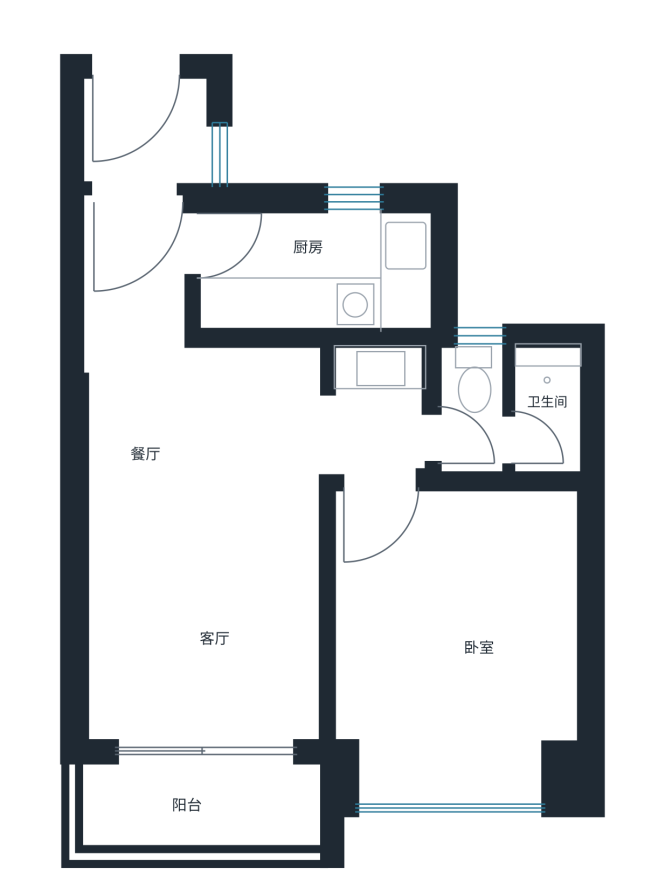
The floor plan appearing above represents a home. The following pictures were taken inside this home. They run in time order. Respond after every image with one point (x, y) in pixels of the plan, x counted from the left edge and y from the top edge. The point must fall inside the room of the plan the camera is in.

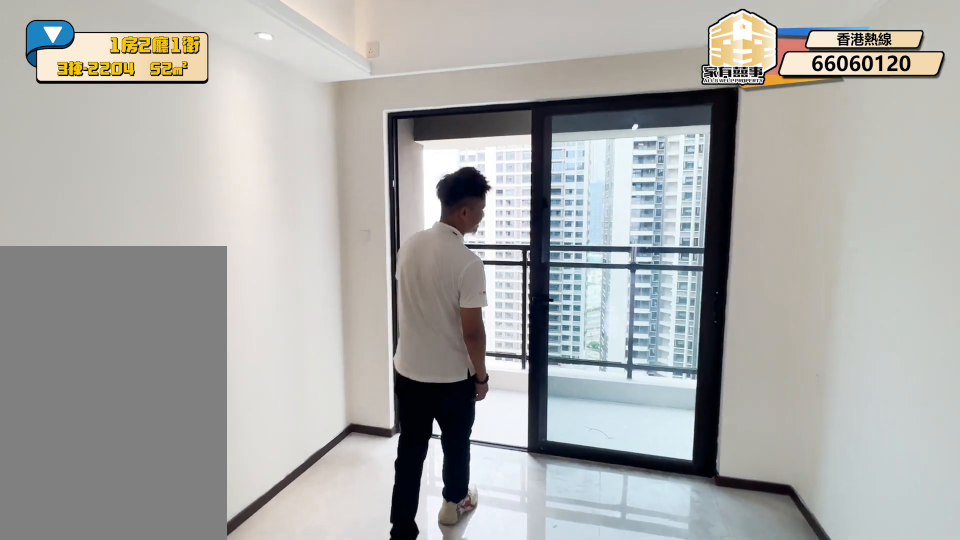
(160, 709)
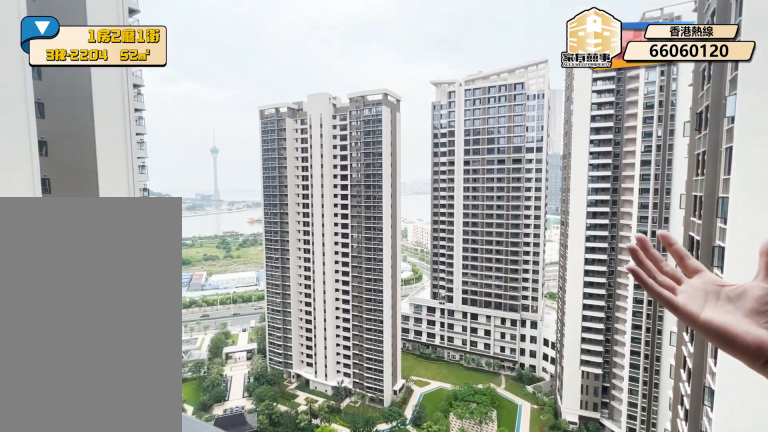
(170, 815)
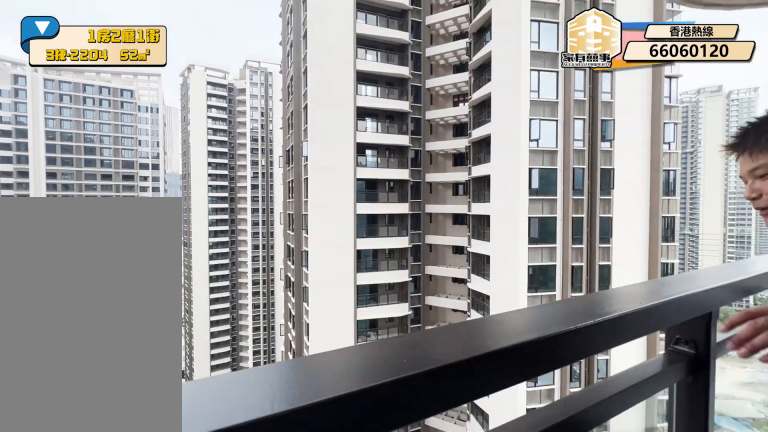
(170, 815)
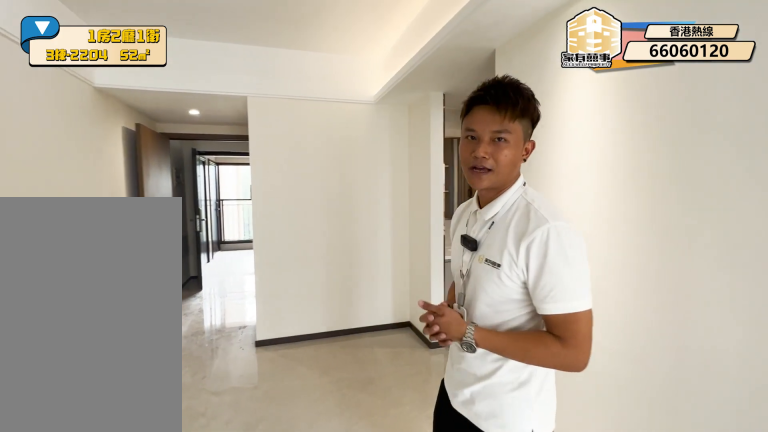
(170, 599)
